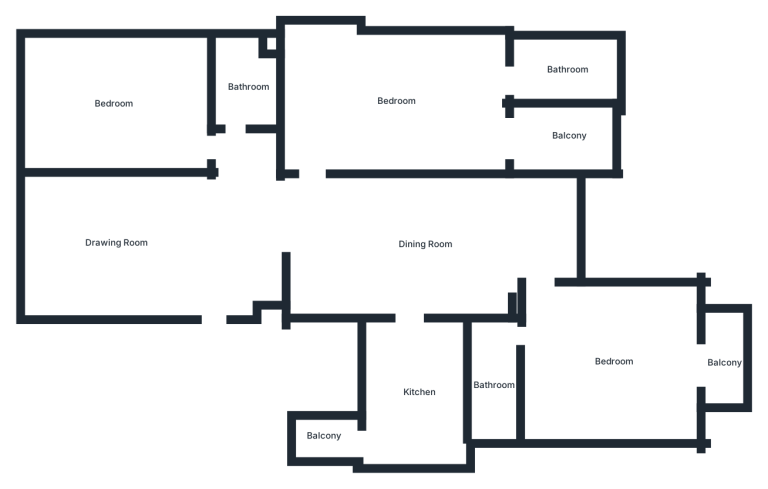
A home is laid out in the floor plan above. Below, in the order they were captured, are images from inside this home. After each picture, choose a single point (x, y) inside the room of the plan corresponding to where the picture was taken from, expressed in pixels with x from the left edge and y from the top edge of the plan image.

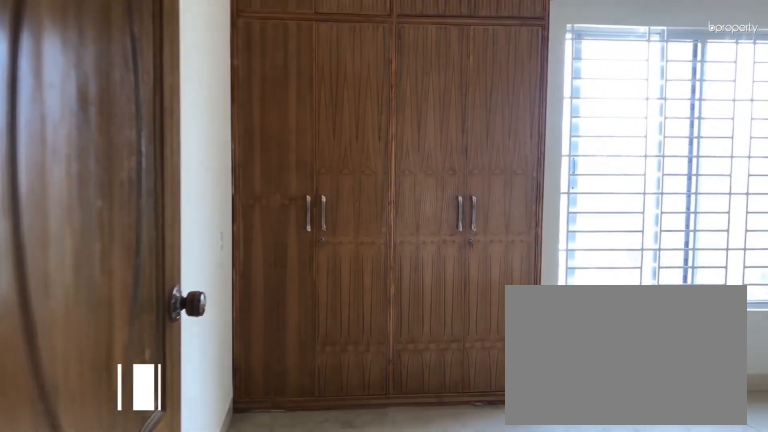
(333, 152)
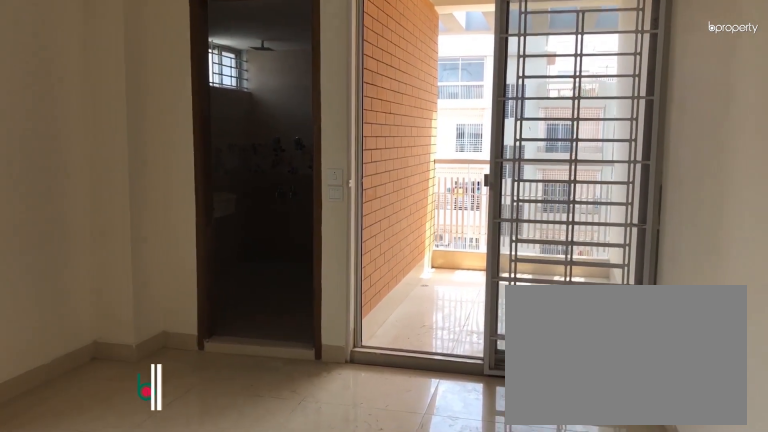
(396, 101)
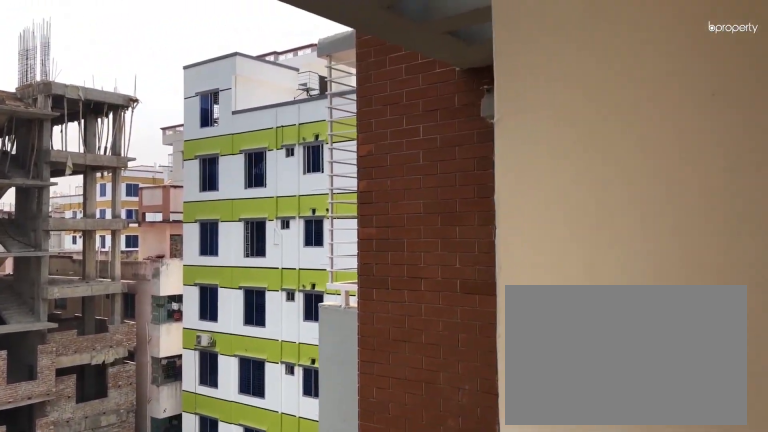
(570, 135)
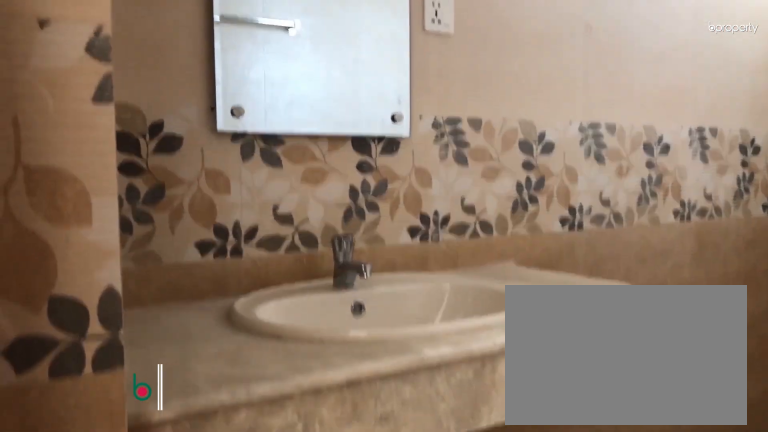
(566, 72)
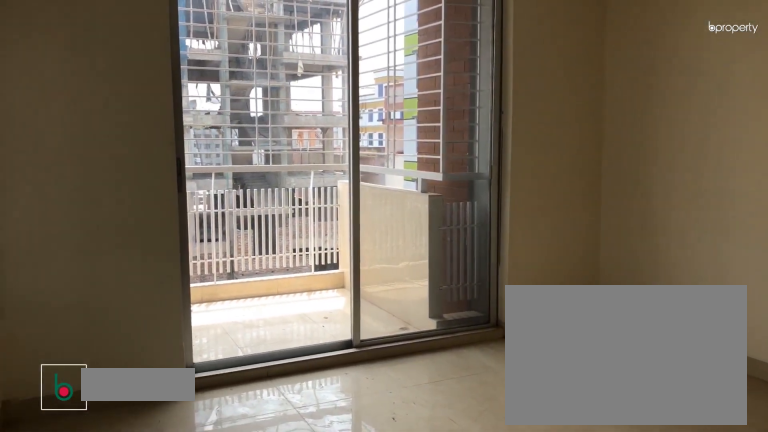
(613, 362)
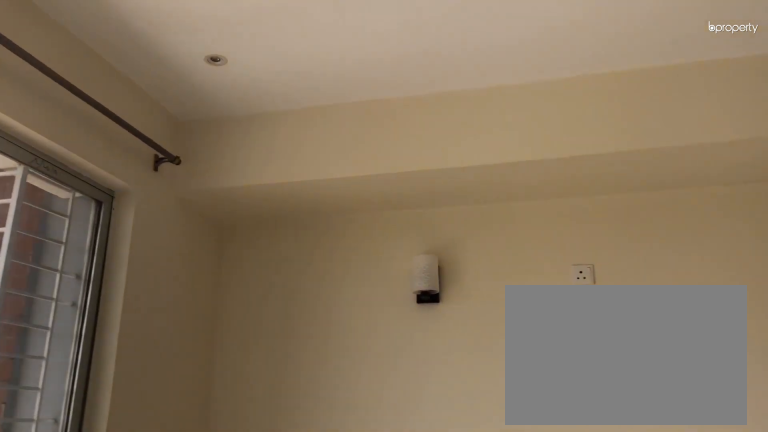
(613, 362)
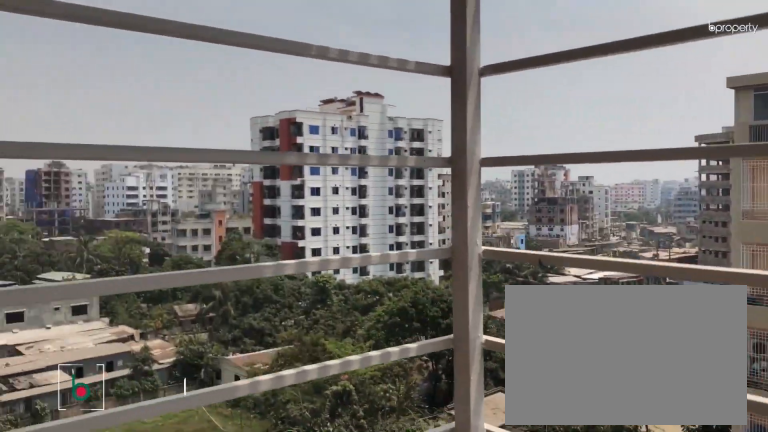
(726, 363)
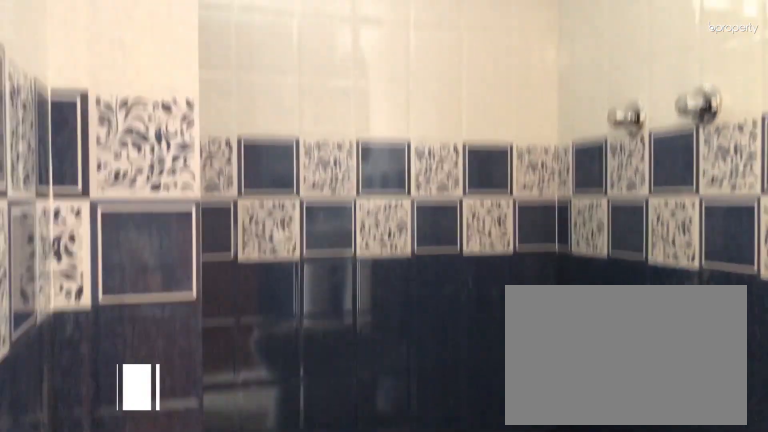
(493, 385)
